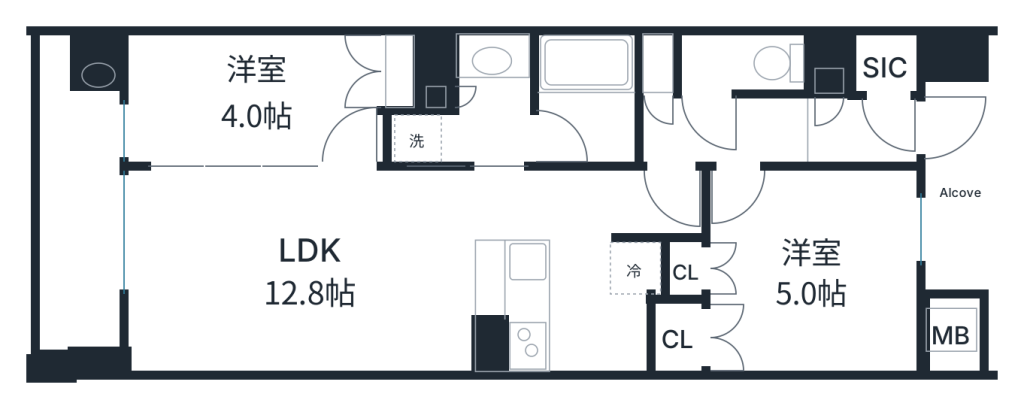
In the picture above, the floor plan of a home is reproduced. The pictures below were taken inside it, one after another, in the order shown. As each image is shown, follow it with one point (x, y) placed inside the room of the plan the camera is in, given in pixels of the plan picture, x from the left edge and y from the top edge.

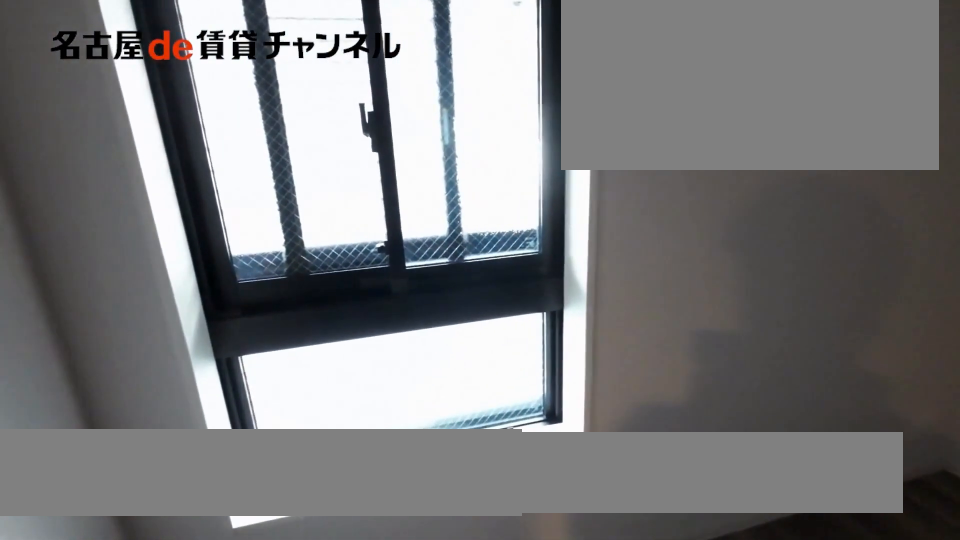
(811, 267)
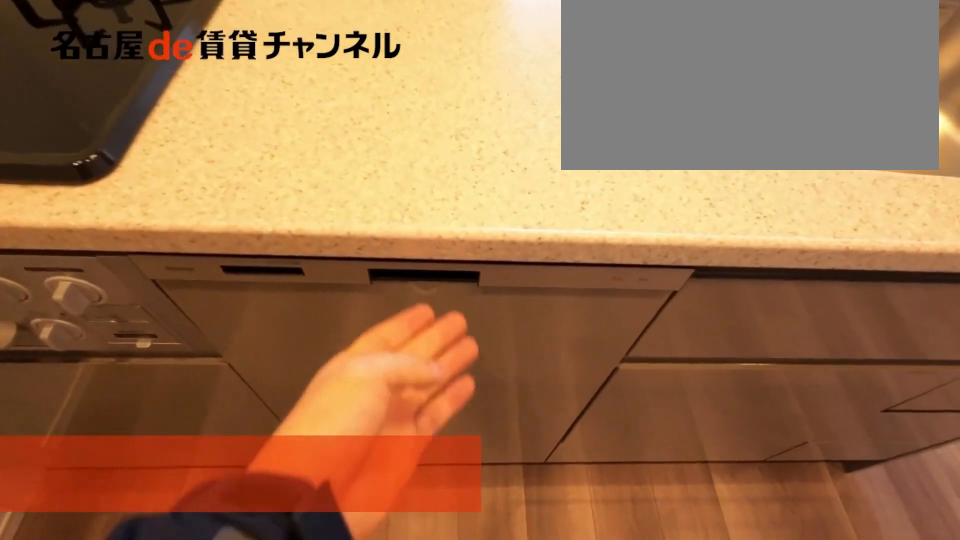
(555, 305)
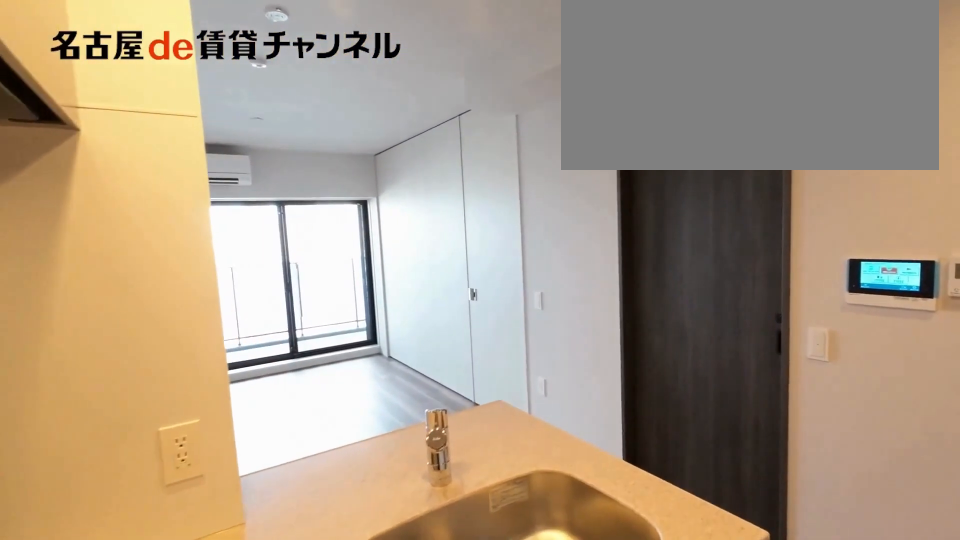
(555, 305)
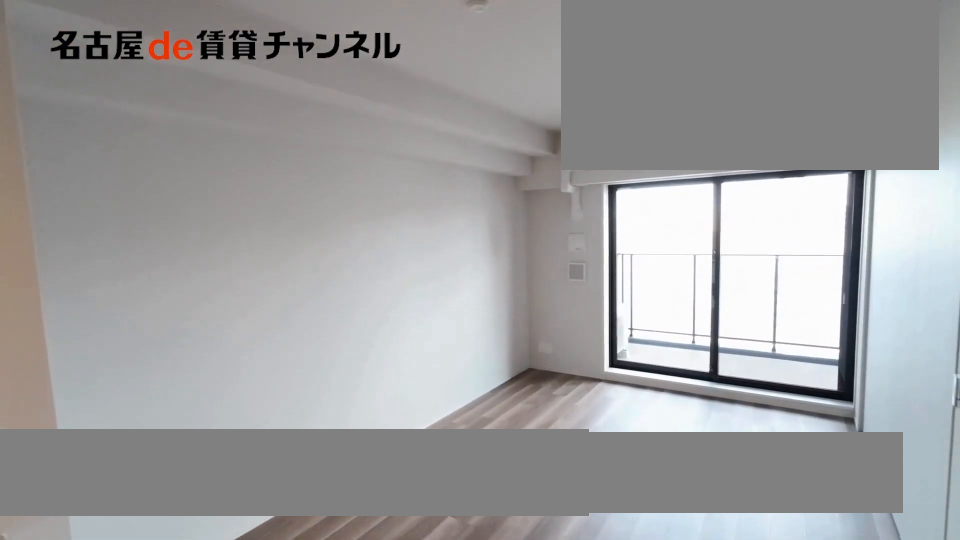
(295, 268)
